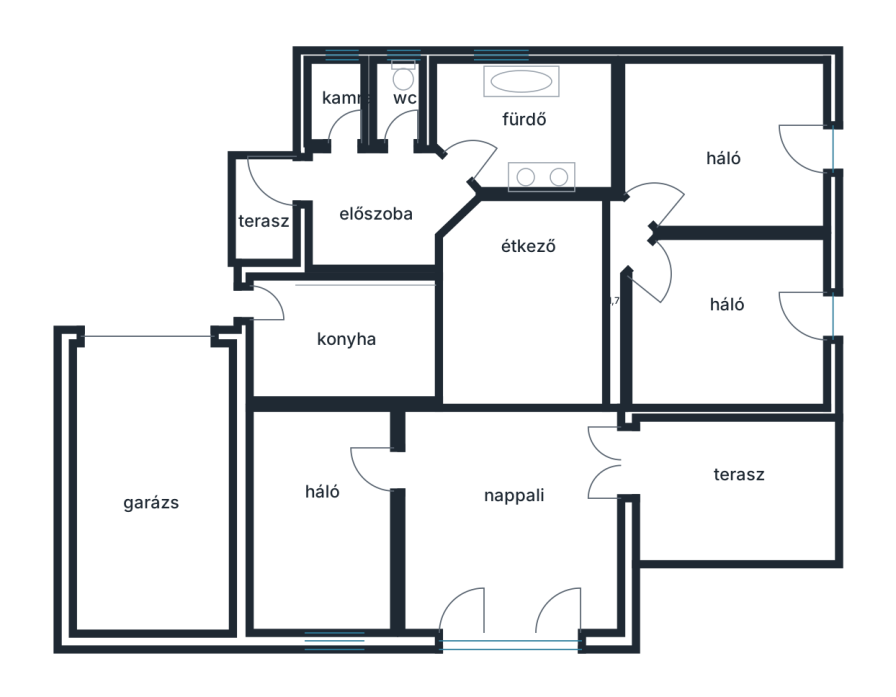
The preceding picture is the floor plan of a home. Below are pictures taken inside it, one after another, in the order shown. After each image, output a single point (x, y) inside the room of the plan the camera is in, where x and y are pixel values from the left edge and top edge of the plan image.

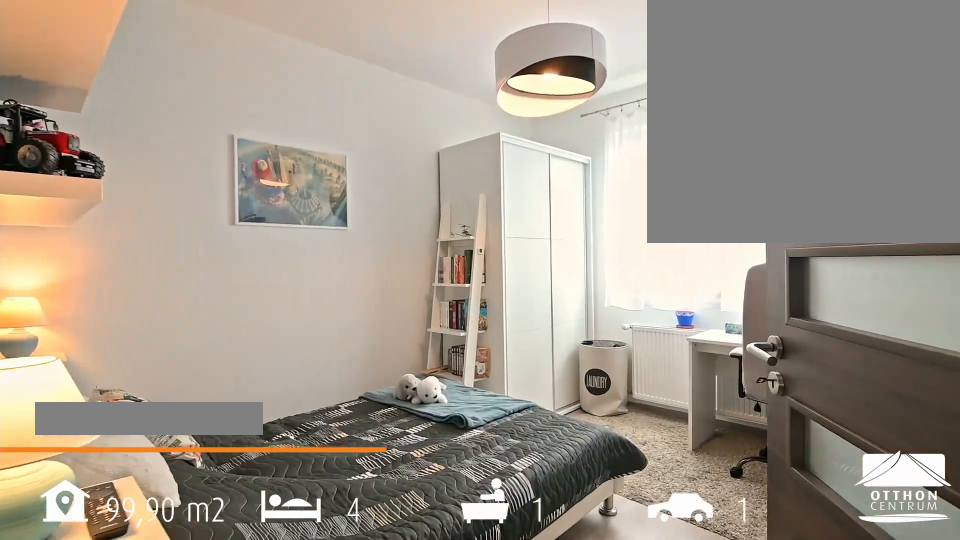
(732, 152)
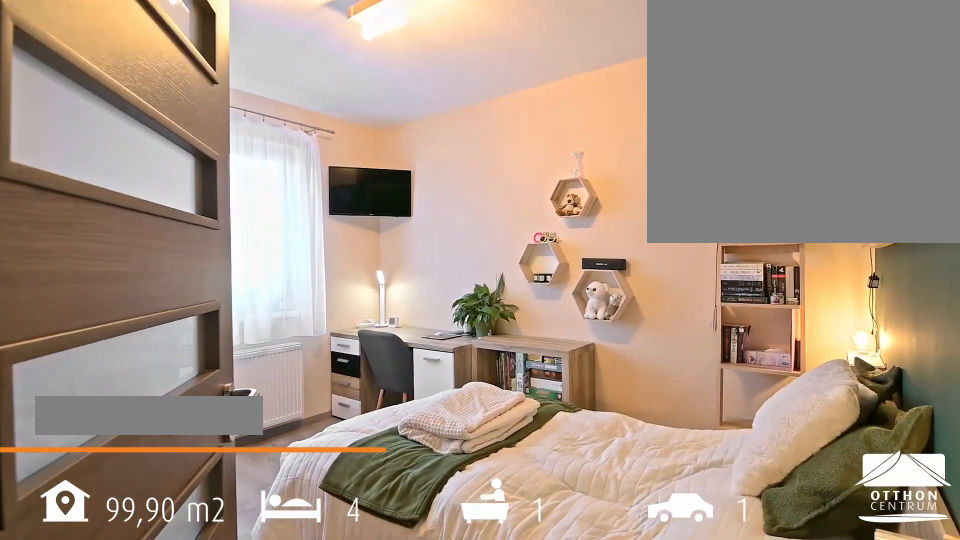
(731, 303)
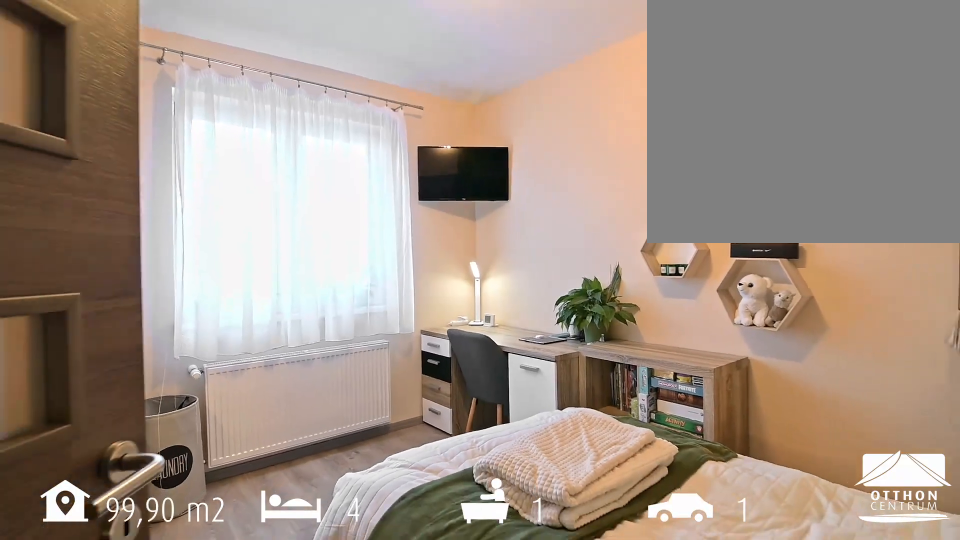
(731, 303)
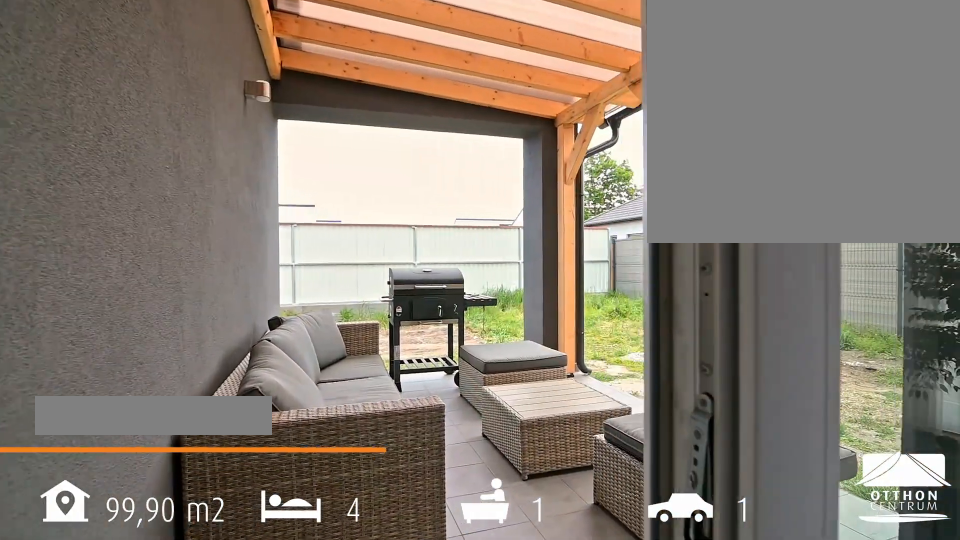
(736, 484)
